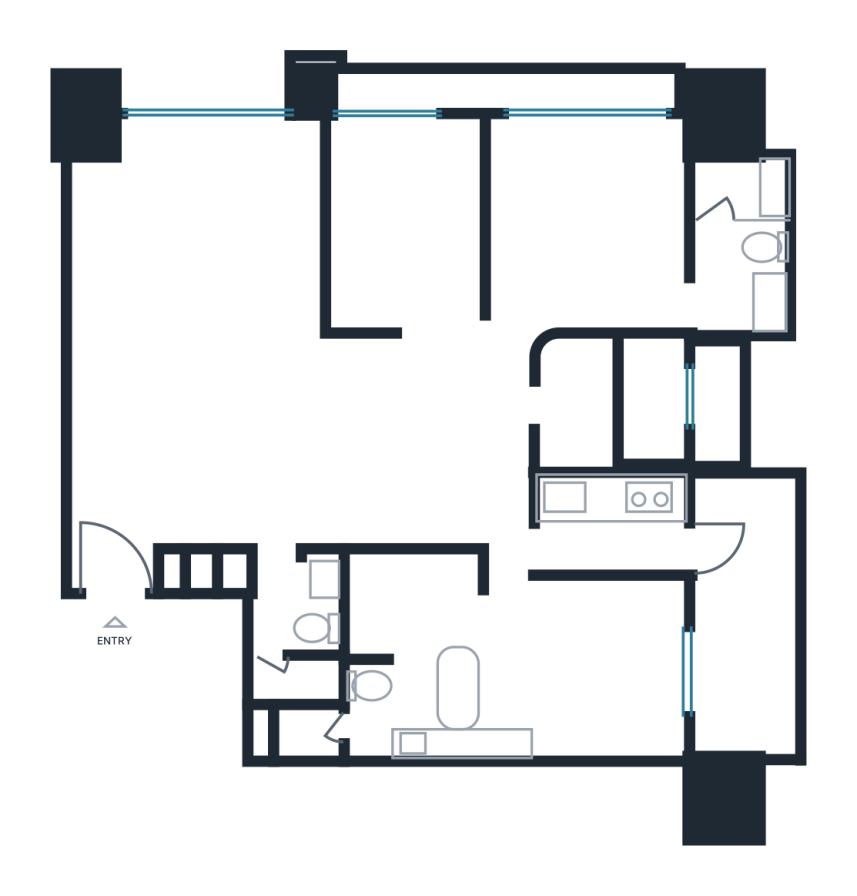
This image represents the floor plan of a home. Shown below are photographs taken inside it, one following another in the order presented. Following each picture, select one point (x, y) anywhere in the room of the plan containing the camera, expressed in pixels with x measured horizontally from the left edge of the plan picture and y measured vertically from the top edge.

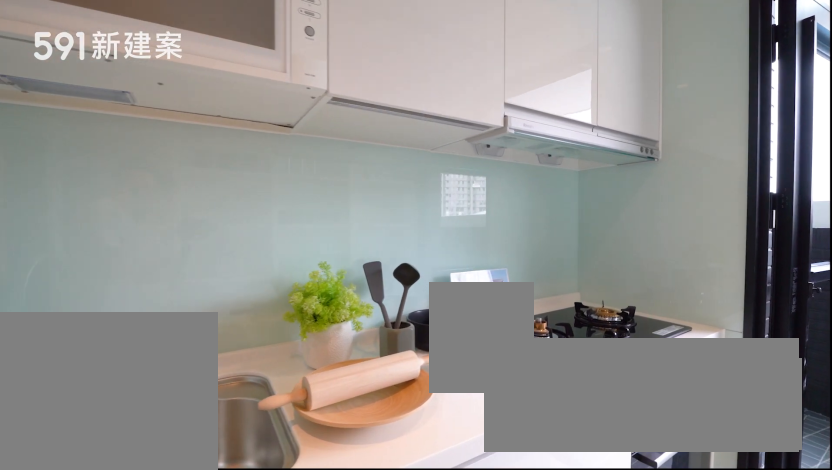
(613, 532)
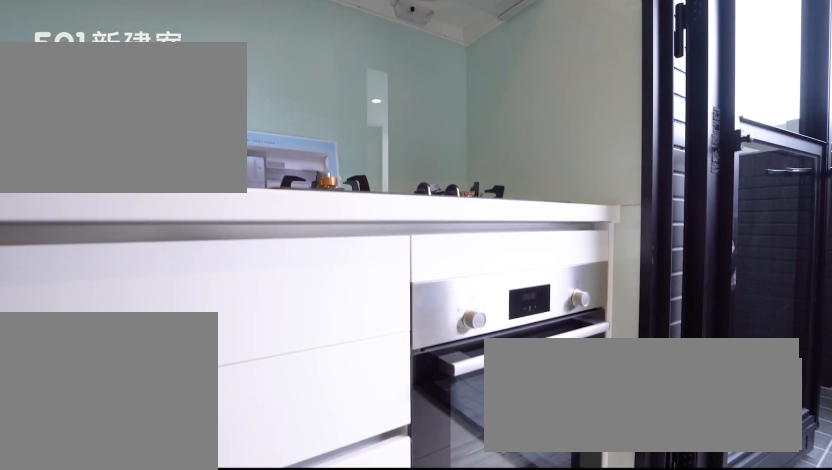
(613, 532)
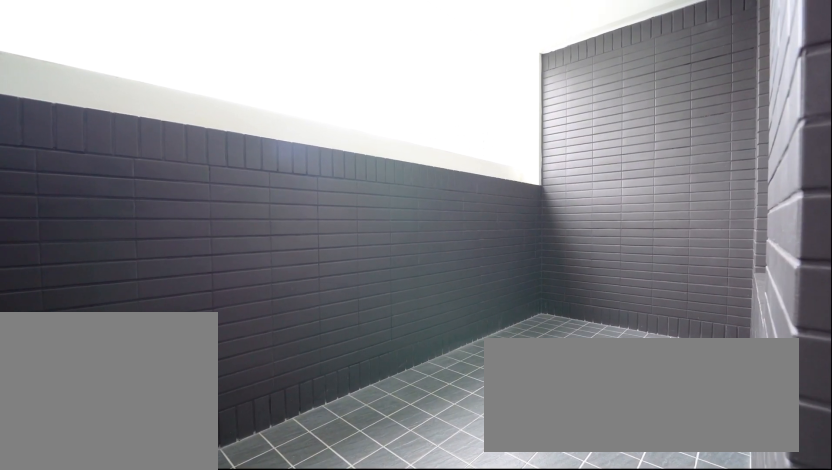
(742, 623)
